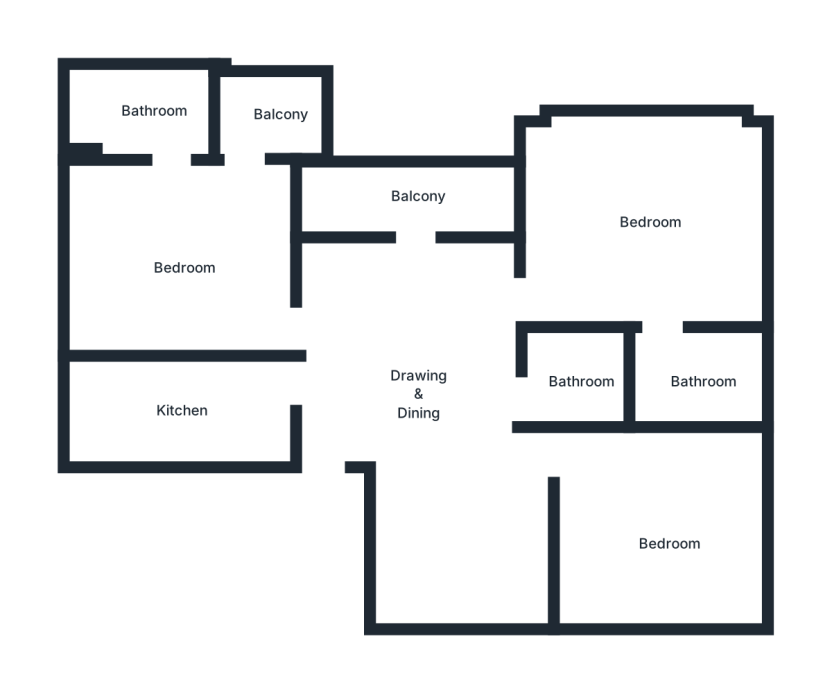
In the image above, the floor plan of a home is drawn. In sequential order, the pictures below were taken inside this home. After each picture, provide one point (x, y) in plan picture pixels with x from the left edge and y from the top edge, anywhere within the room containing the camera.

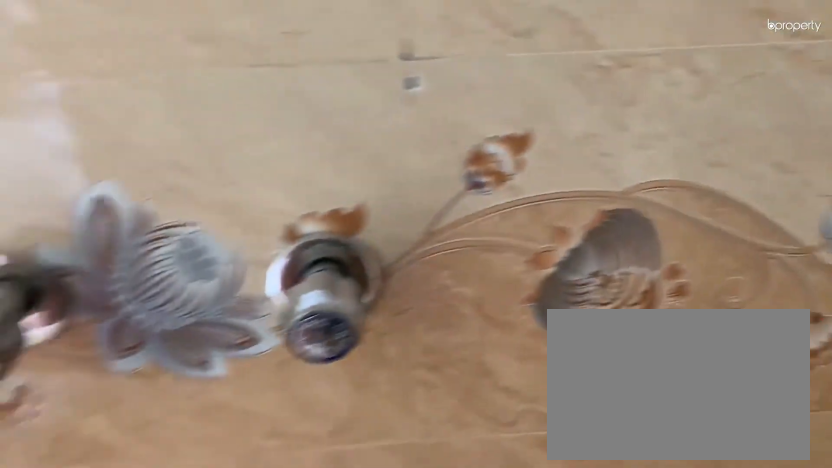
(583, 379)
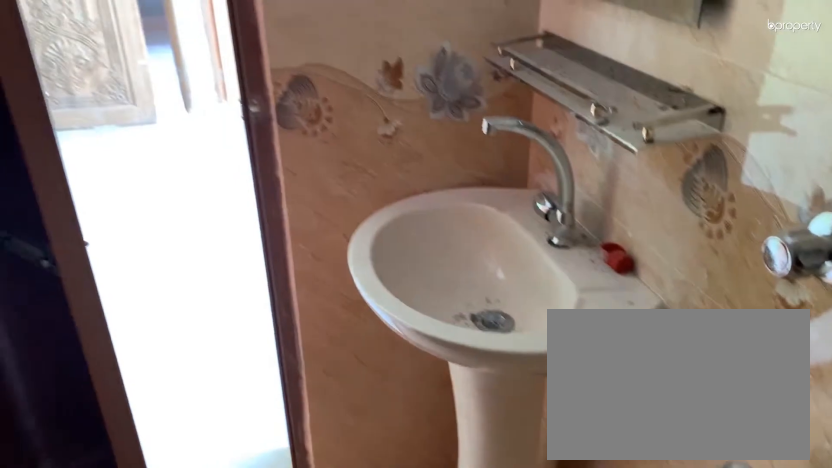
(583, 379)
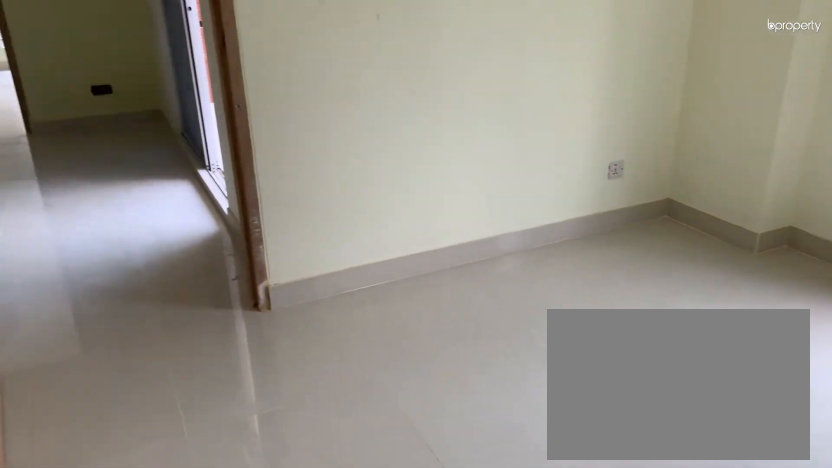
(645, 226)
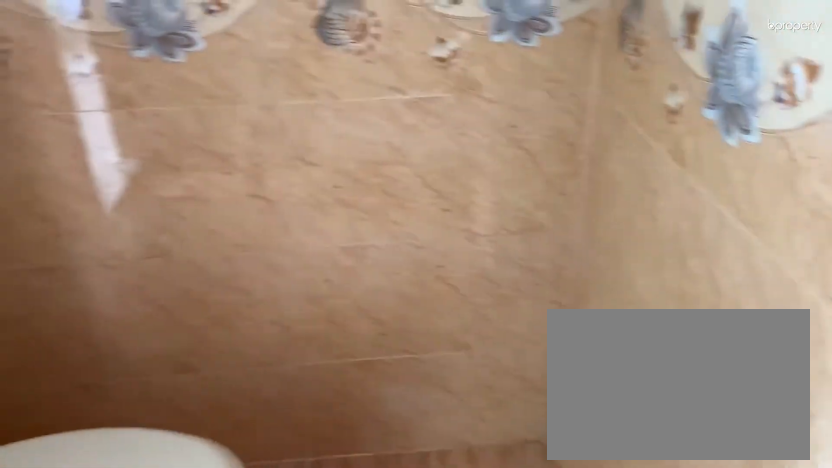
(702, 374)
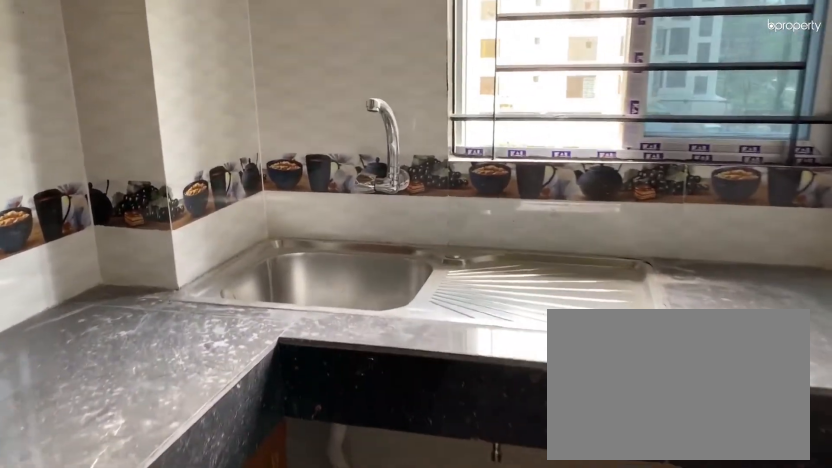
(181, 408)
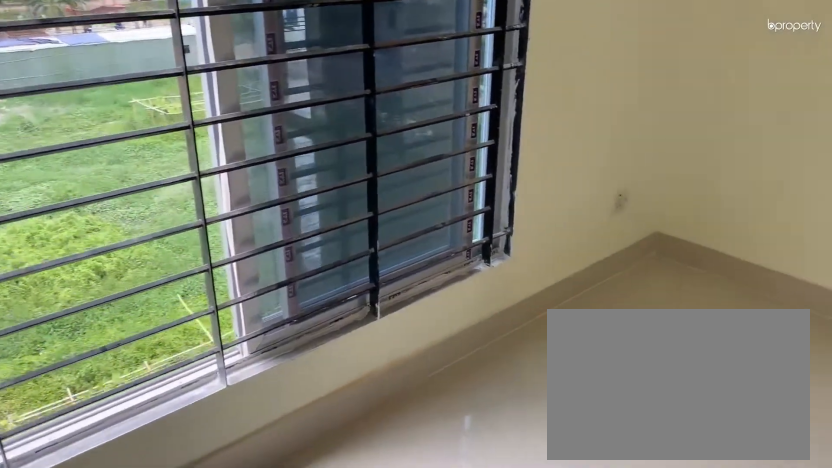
(182, 270)
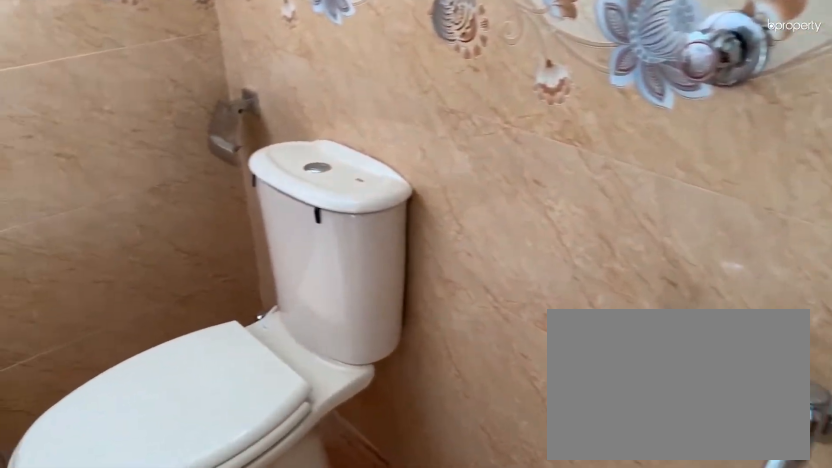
(156, 114)
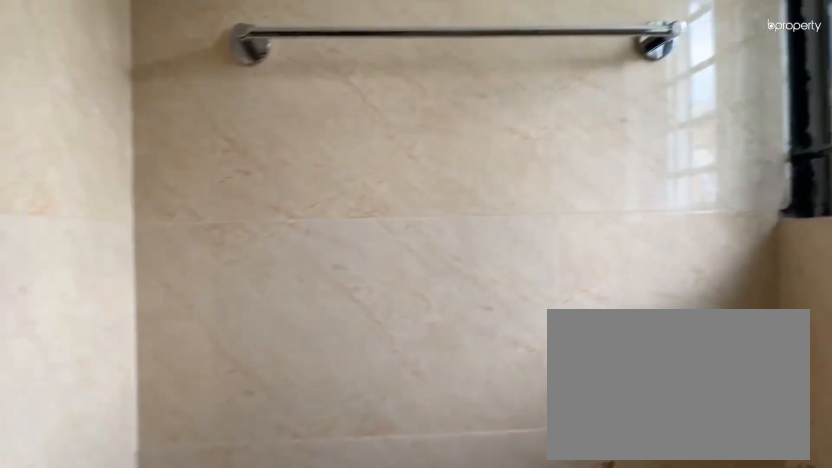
(156, 114)
